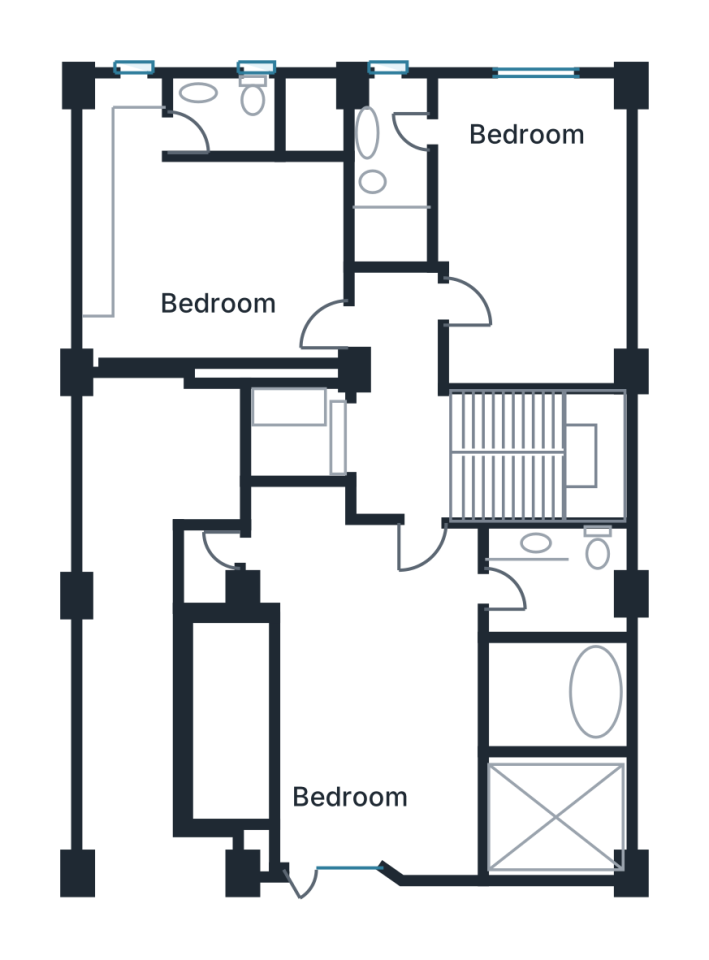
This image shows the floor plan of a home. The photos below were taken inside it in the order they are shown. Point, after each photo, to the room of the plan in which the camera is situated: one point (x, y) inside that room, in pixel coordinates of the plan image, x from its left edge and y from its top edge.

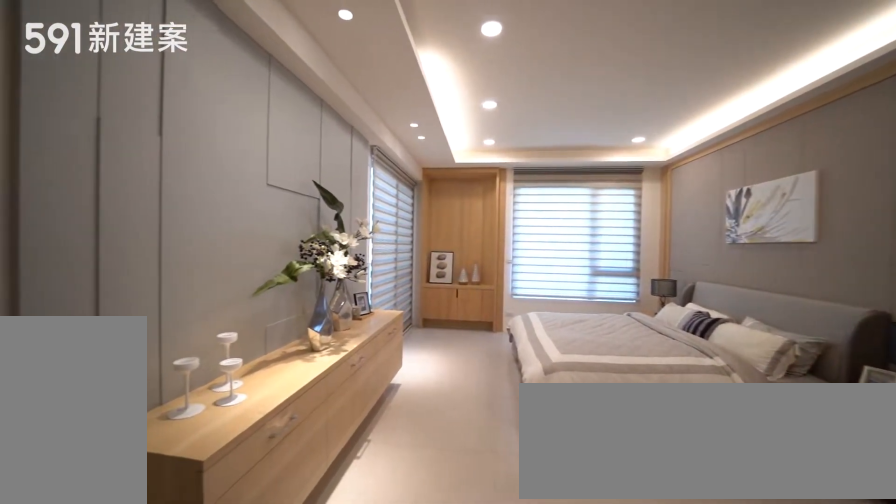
(341, 710)
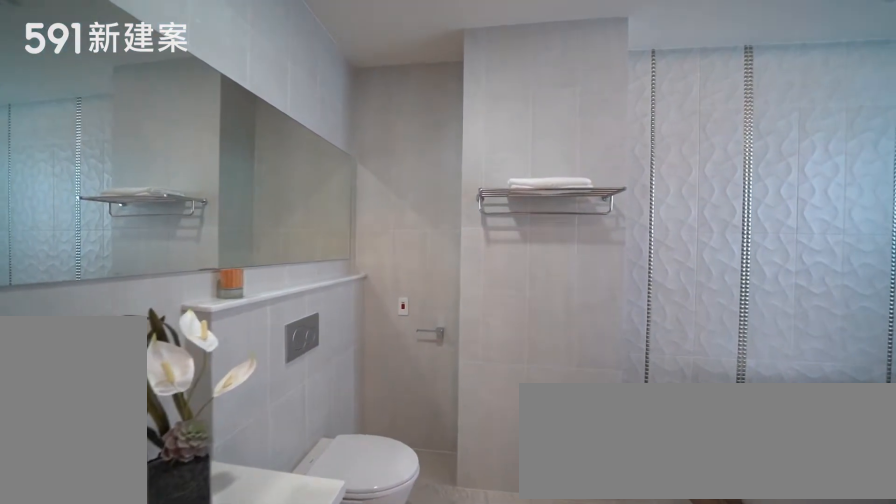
(560, 644)
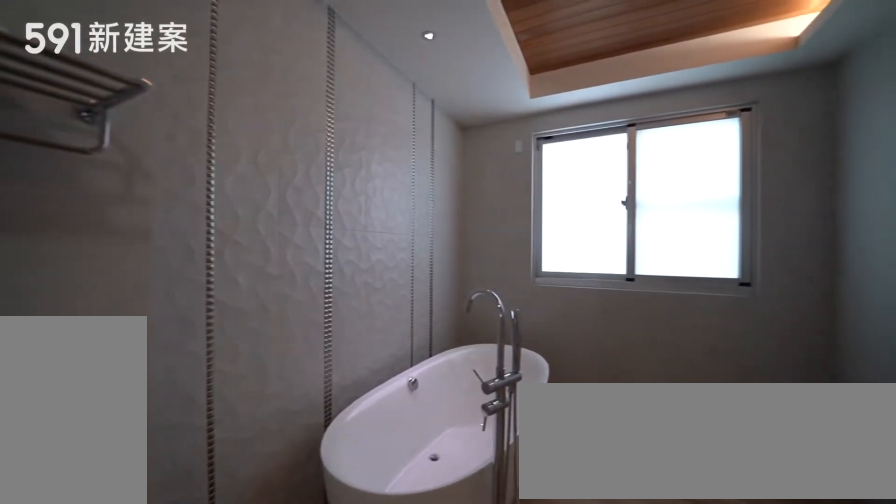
(560, 644)
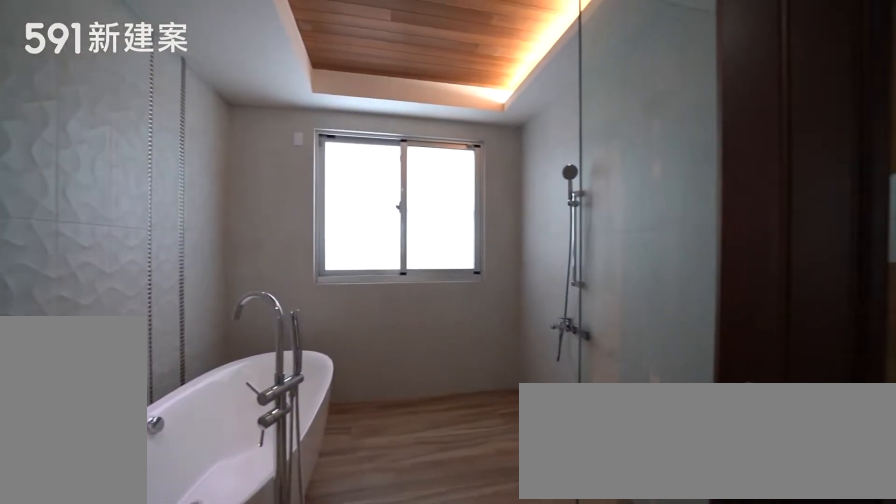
(560, 644)
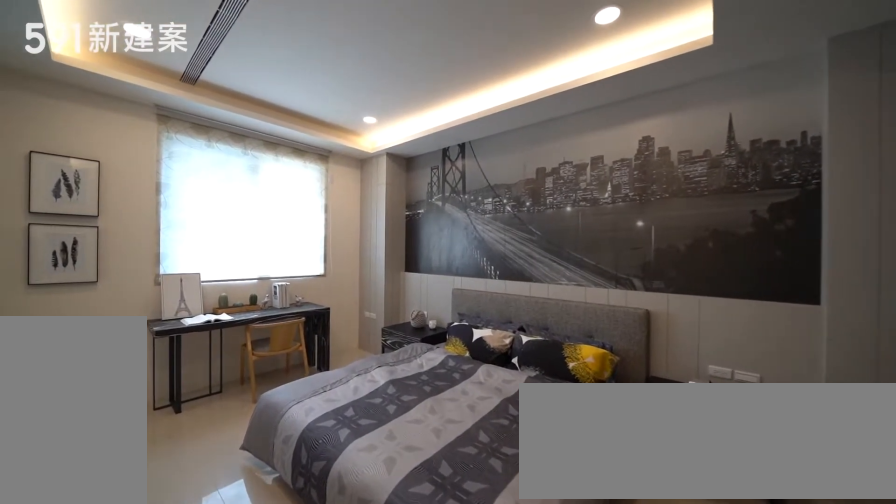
(536, 227)
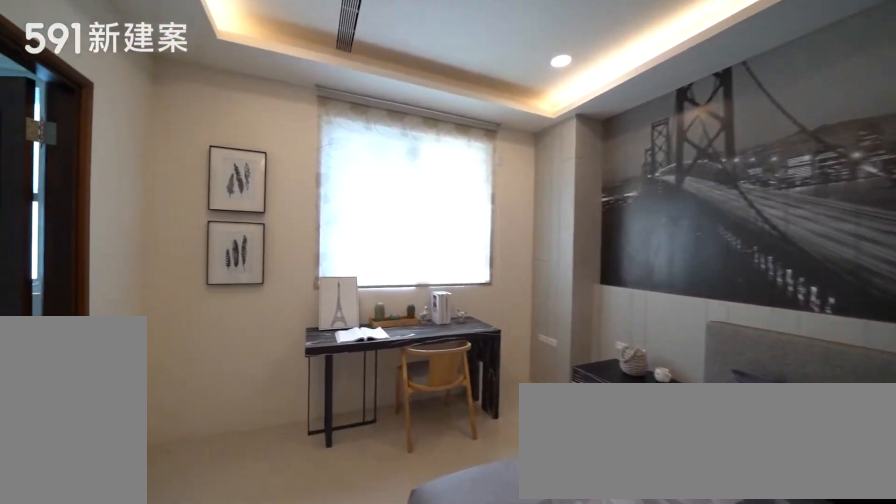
(536, 227)
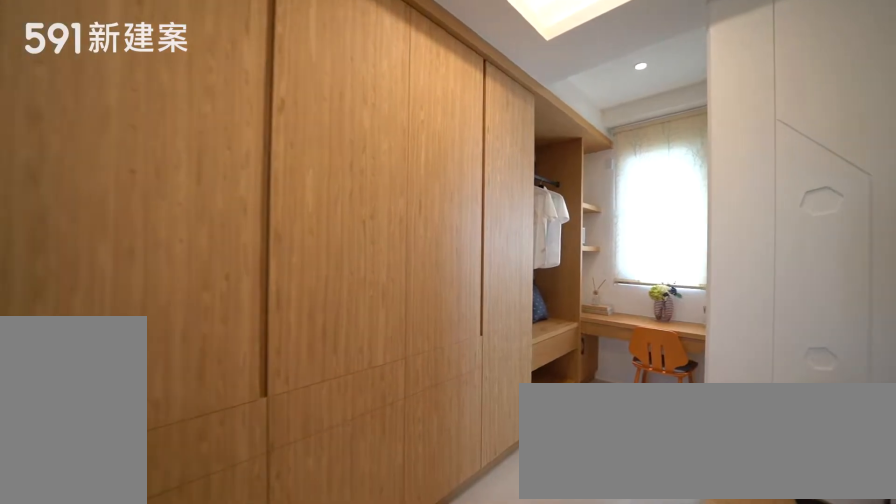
(191, 246)
